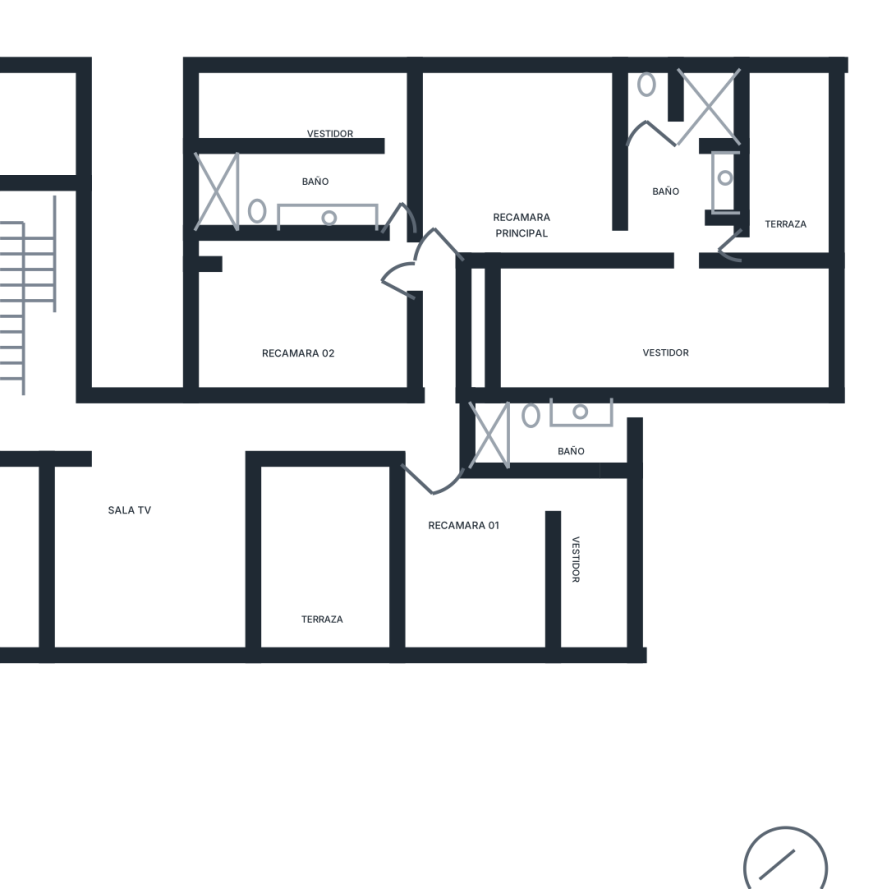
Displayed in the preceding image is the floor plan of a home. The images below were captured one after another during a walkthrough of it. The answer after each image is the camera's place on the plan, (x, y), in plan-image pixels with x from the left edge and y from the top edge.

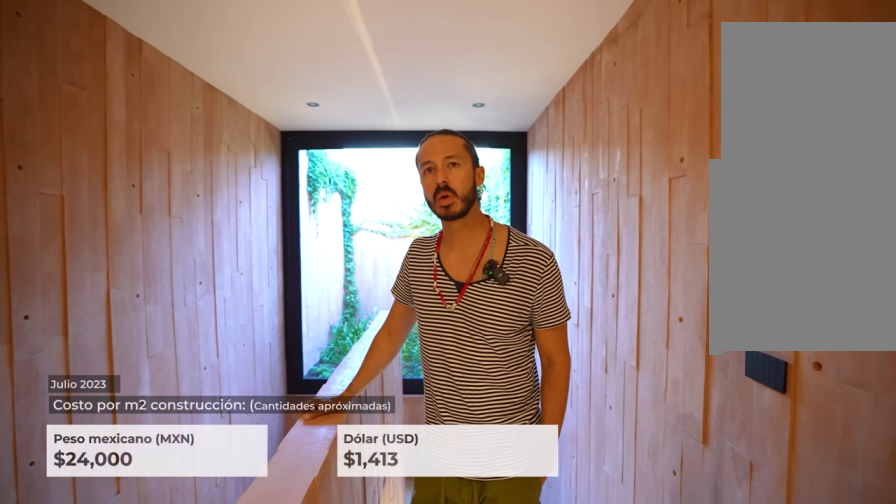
(54, 412)
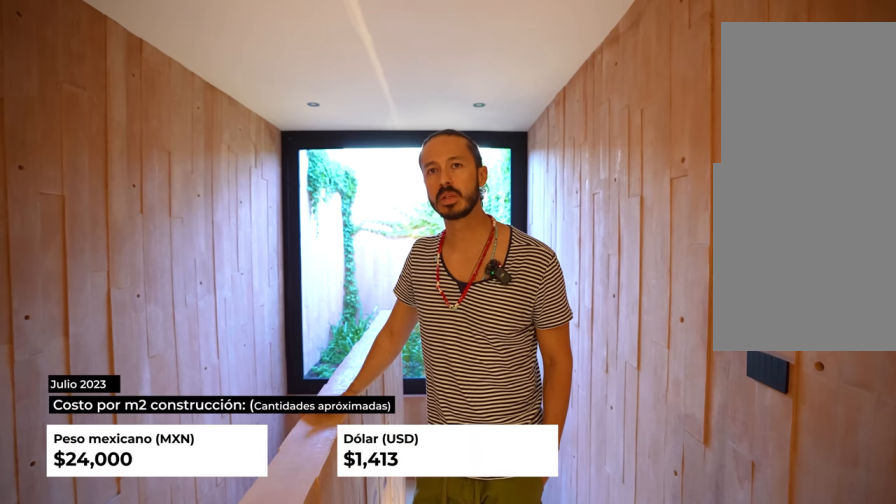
(54, 413)
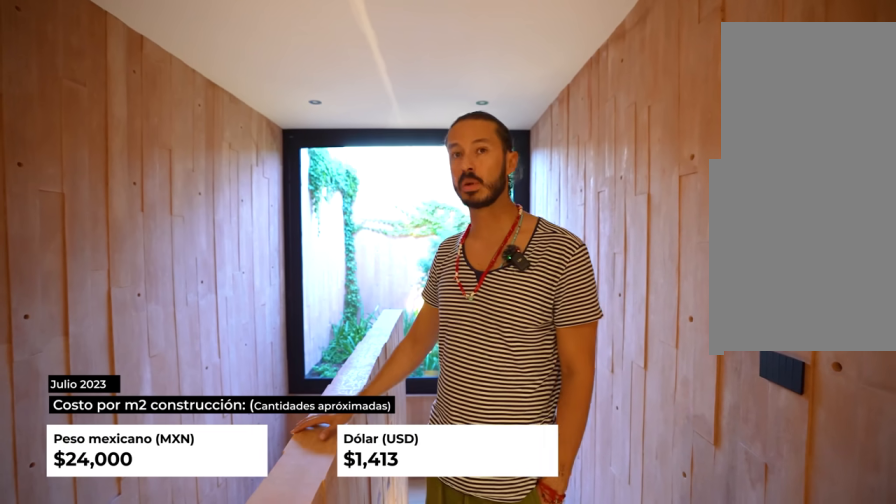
(54, 413)
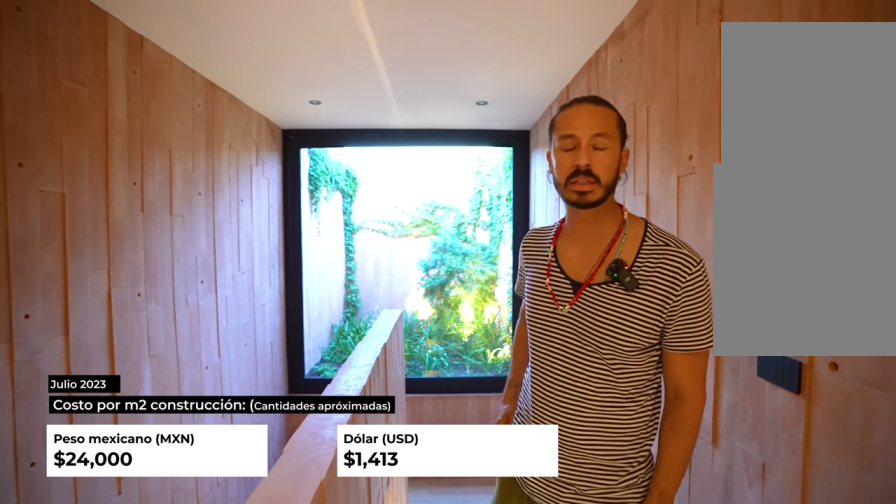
(54, 413)
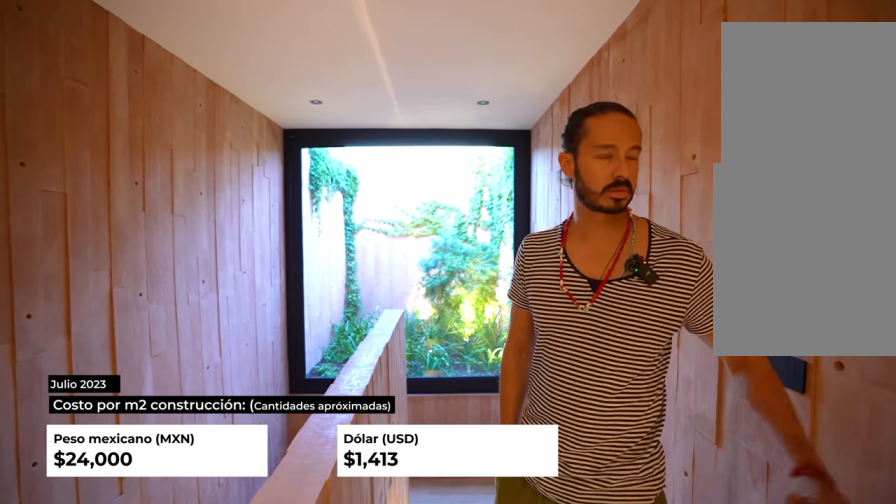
(53, 415)
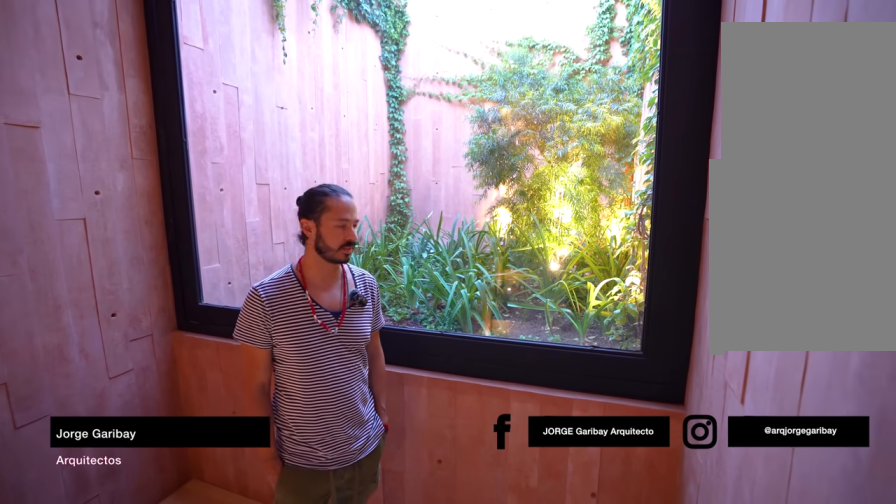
(57, 253)
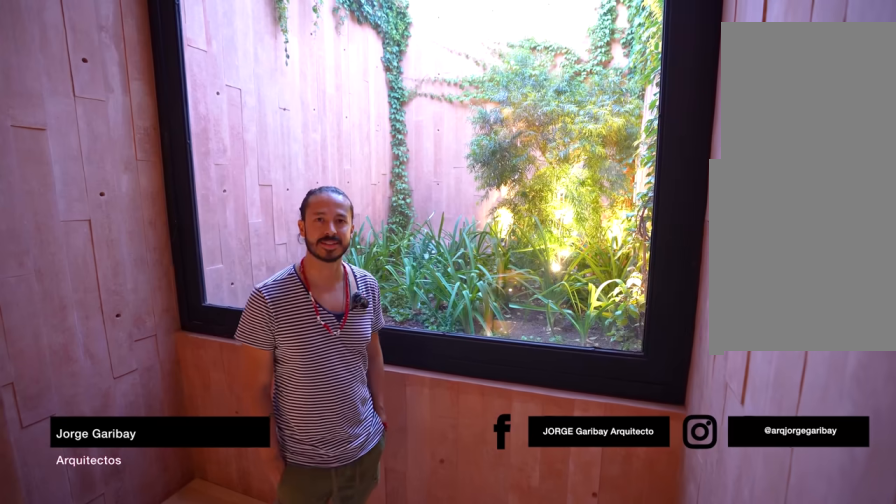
(51, 250)
